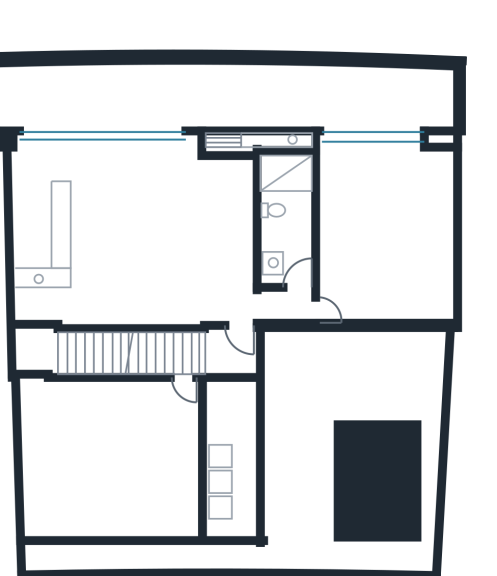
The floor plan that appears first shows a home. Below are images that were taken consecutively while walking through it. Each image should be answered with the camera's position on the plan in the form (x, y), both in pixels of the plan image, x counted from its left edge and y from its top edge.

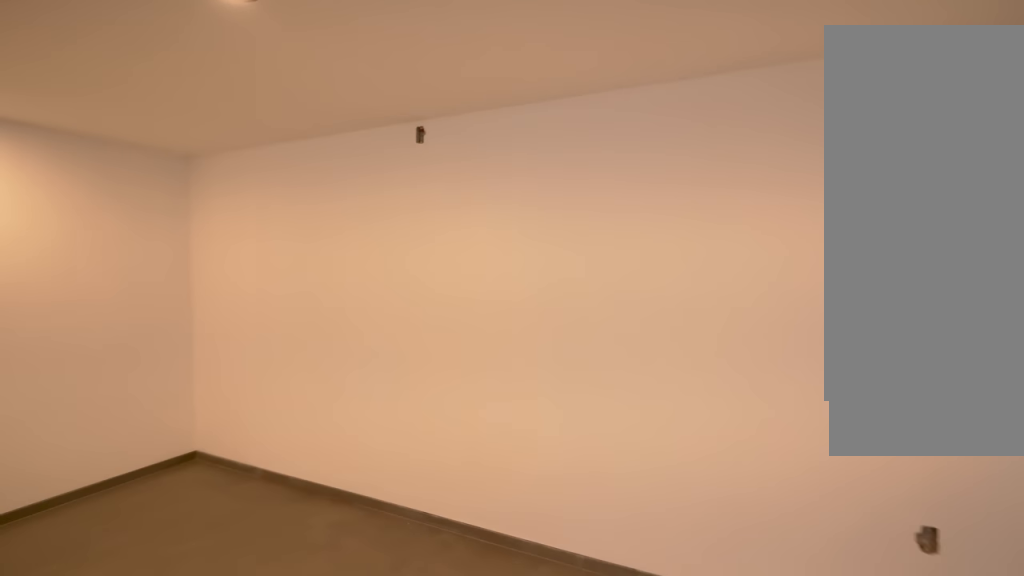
(108, 417)
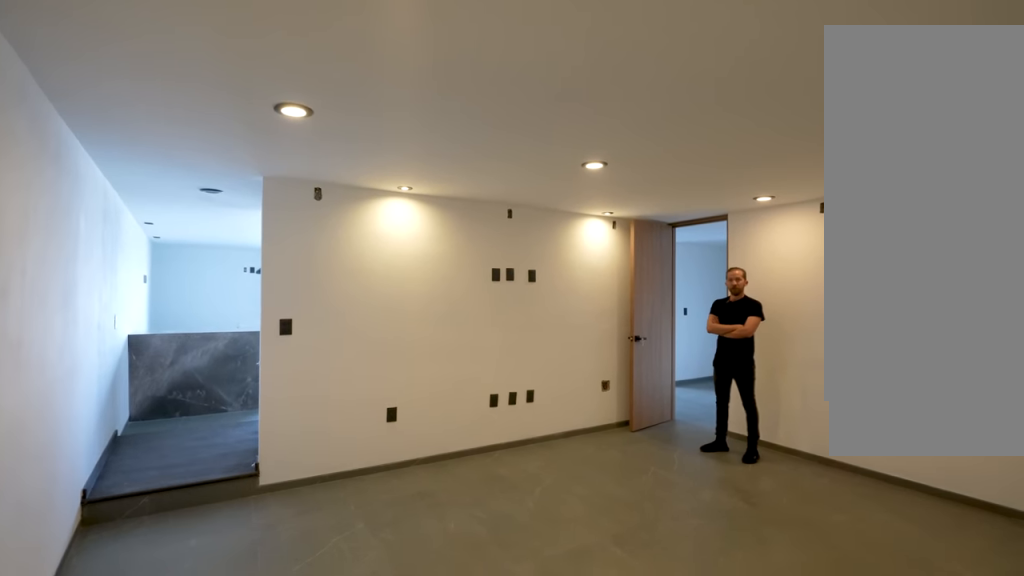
(36, 517)
